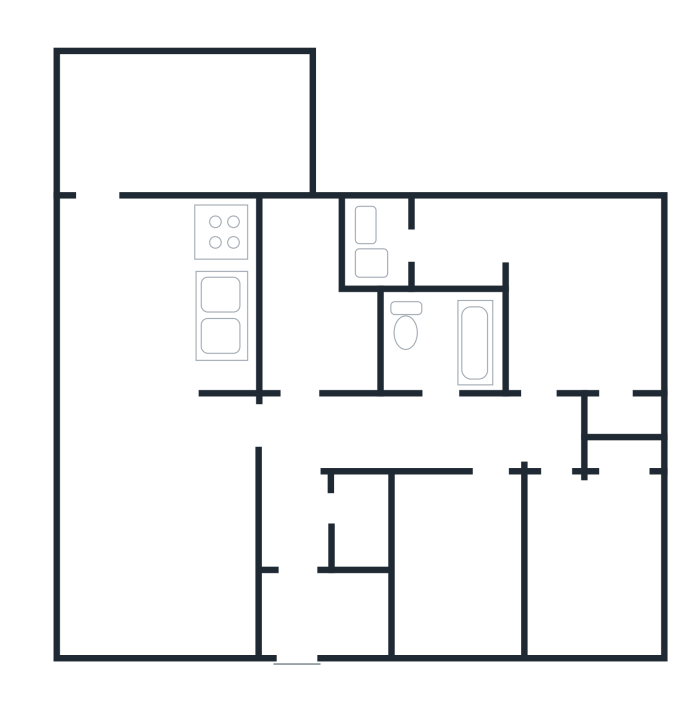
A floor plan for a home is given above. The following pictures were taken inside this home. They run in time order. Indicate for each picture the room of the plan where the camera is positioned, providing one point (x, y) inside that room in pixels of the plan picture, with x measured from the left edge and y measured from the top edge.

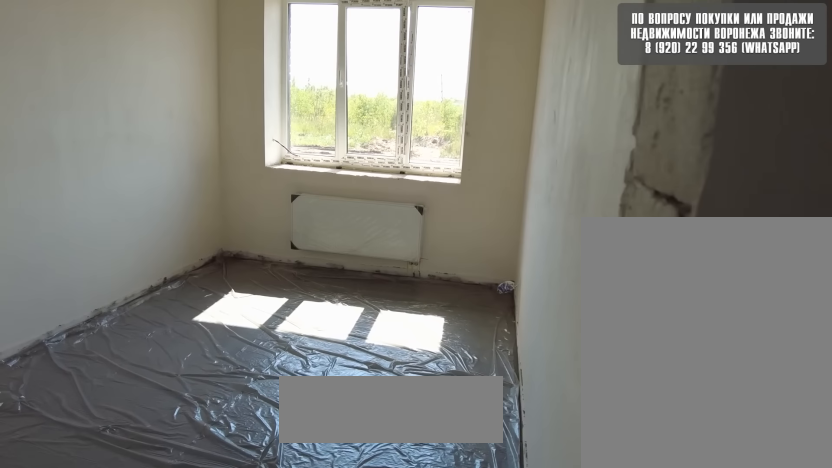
(573, 535)
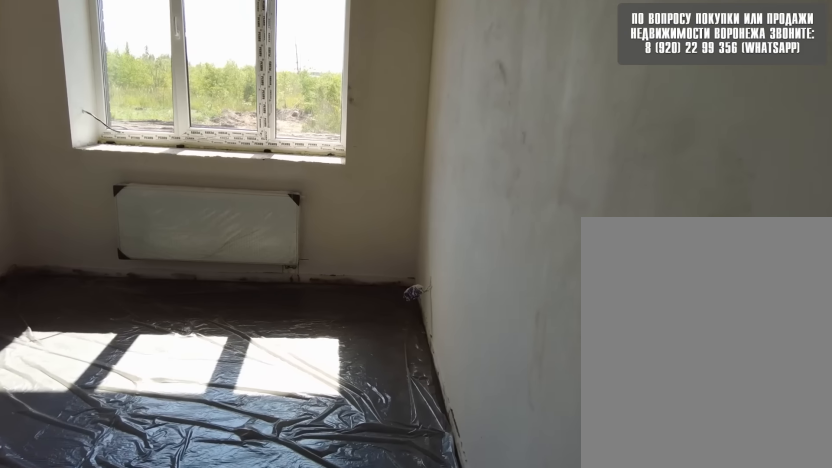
(575, 557)
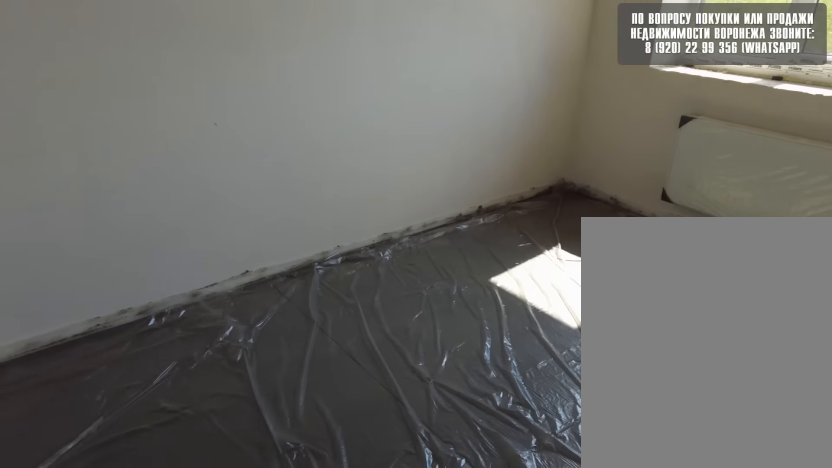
(575, 530)
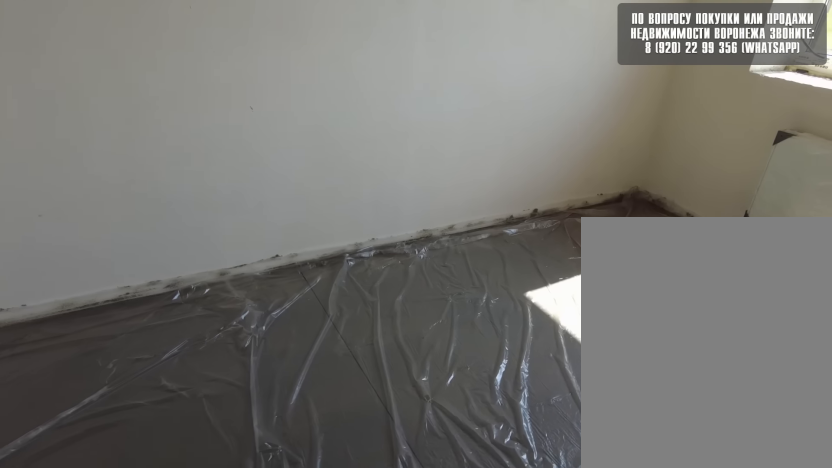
(577, 556)
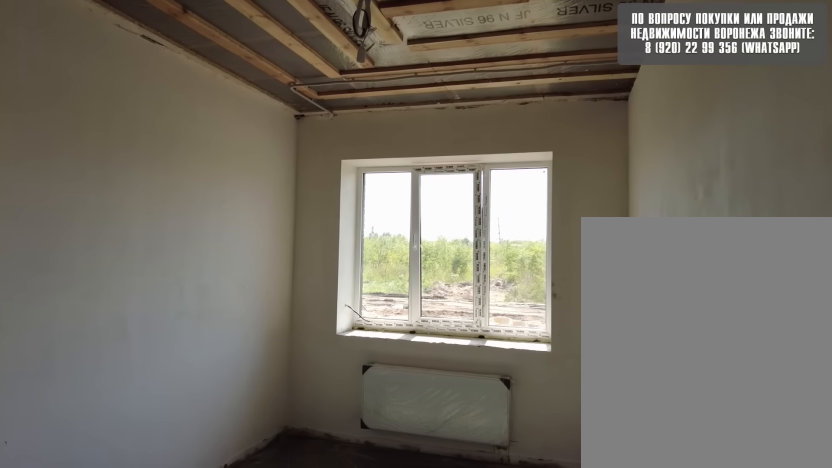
(576, 558)
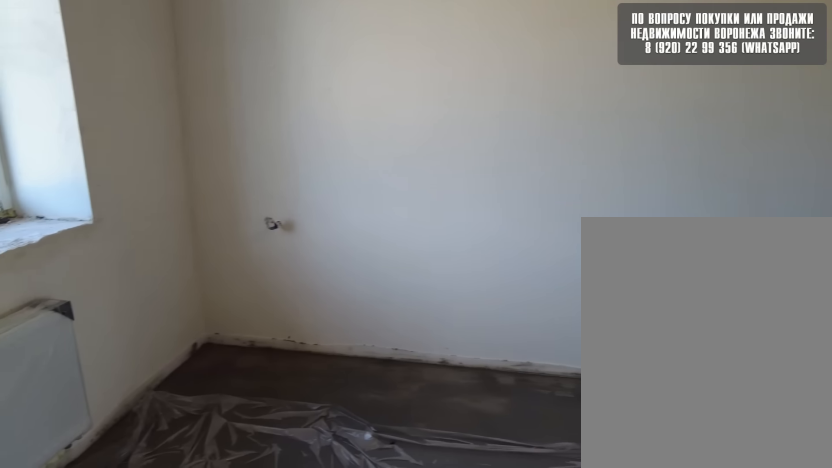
(572, 382)
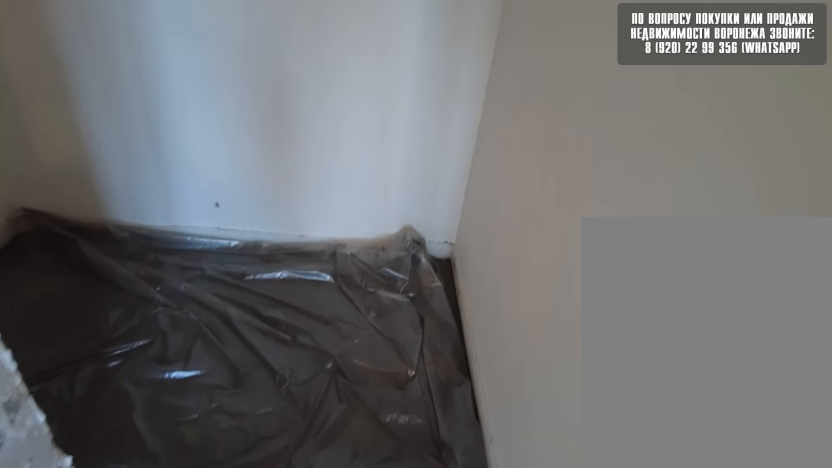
(572, 382)
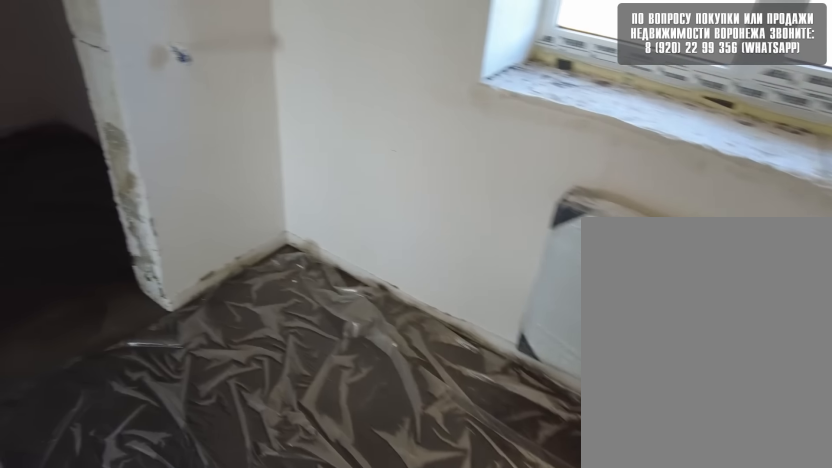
(566, 369)
